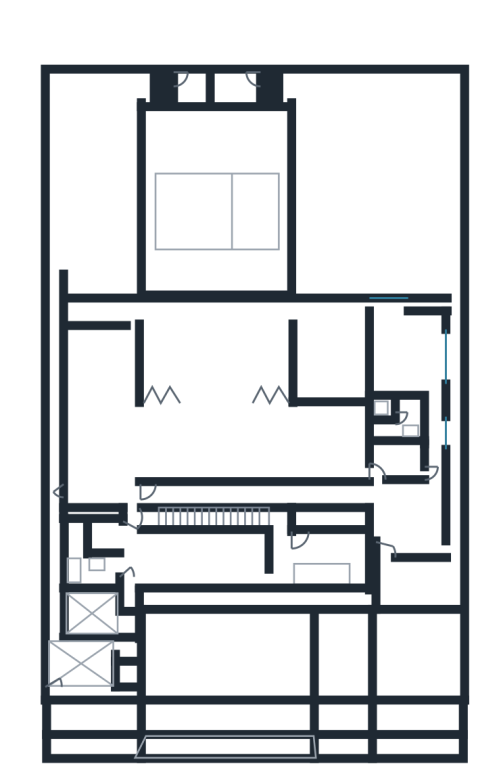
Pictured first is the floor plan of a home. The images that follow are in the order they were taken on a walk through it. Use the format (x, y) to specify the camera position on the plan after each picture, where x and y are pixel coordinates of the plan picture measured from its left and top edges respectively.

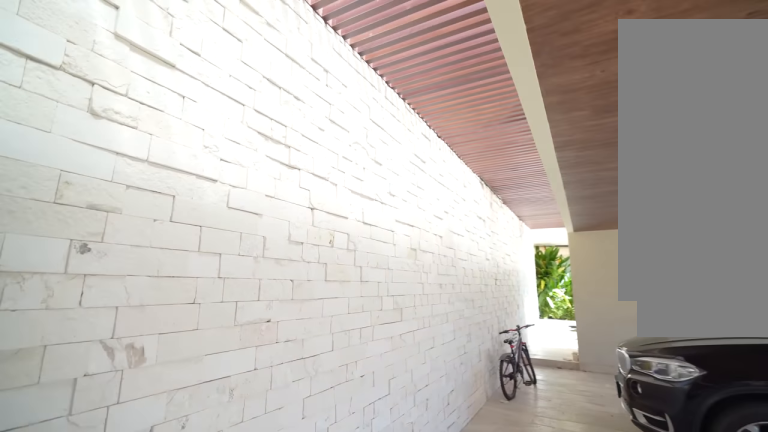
(165, 606)
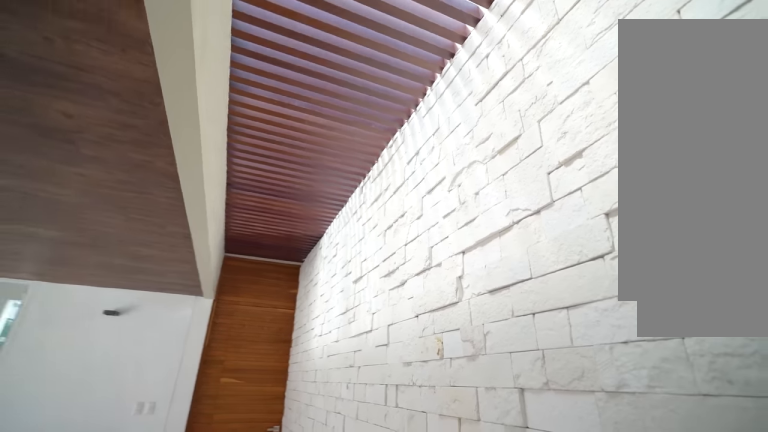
(199, 607)
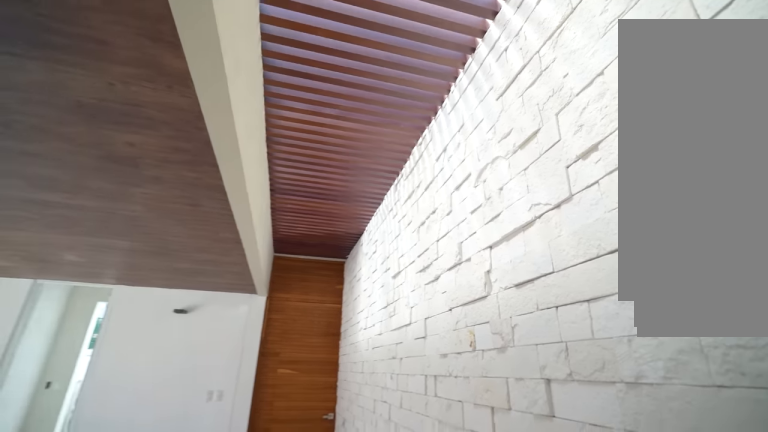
(200, 606)
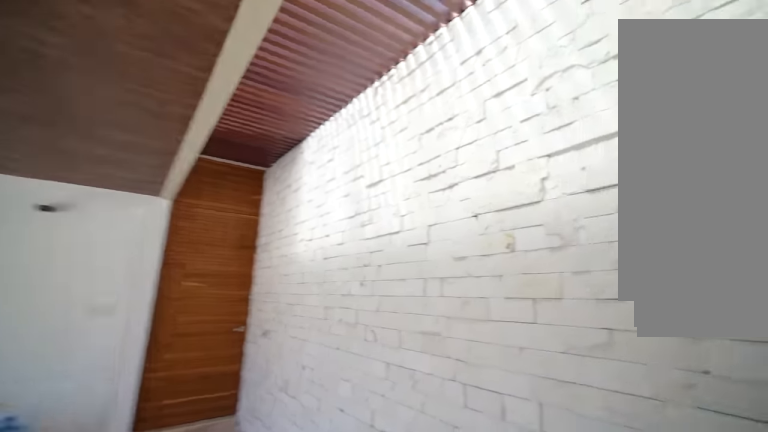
(234, 599)
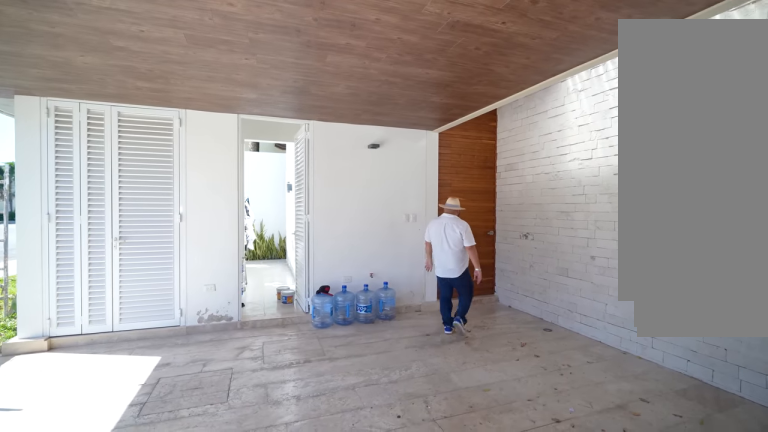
(208, 645)
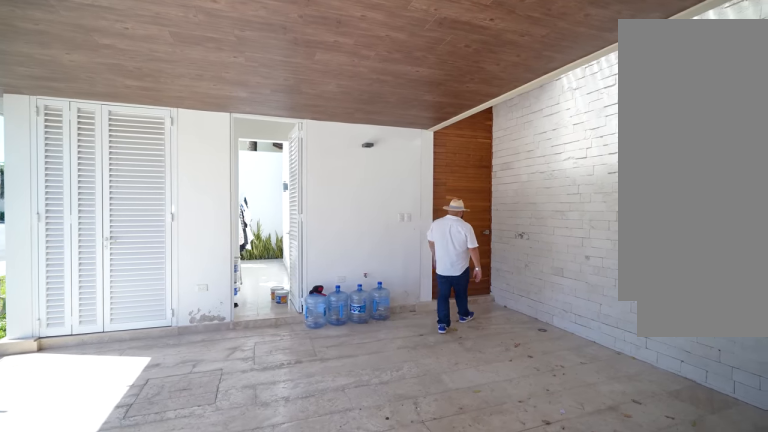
(208, 645)
